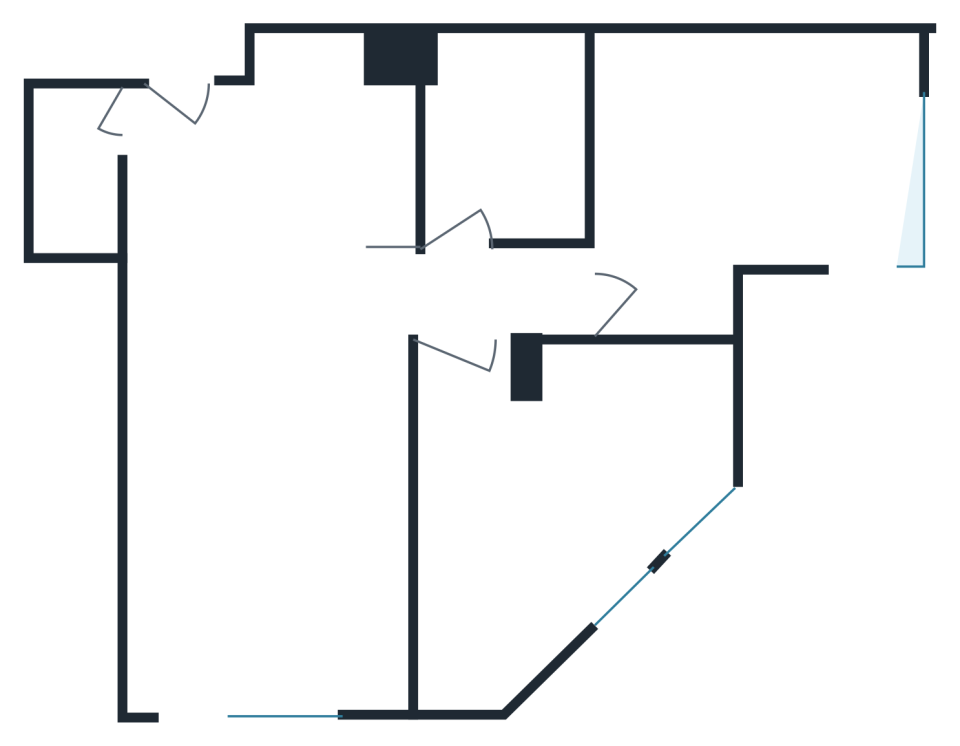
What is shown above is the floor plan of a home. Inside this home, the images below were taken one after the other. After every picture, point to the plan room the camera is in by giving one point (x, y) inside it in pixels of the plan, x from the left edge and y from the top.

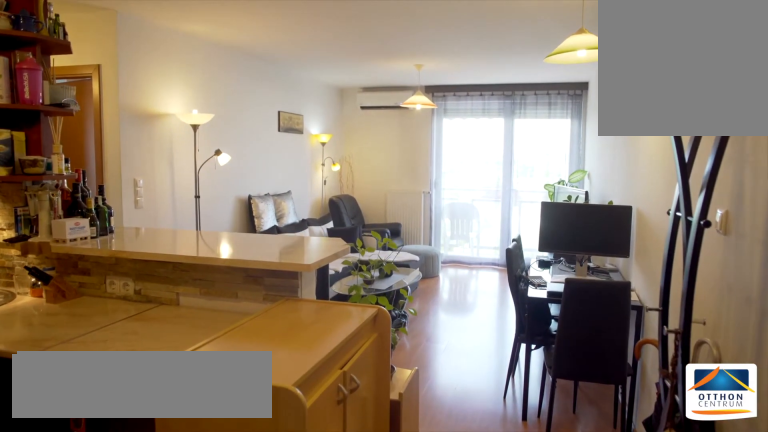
(178, 135)
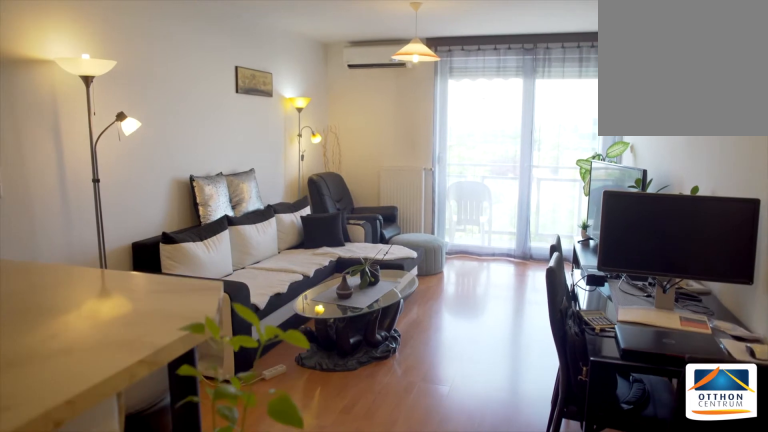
(265, 507)
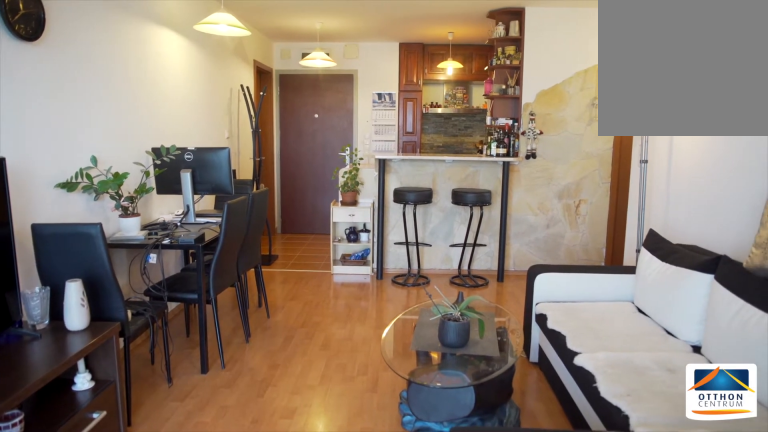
(265, 507)
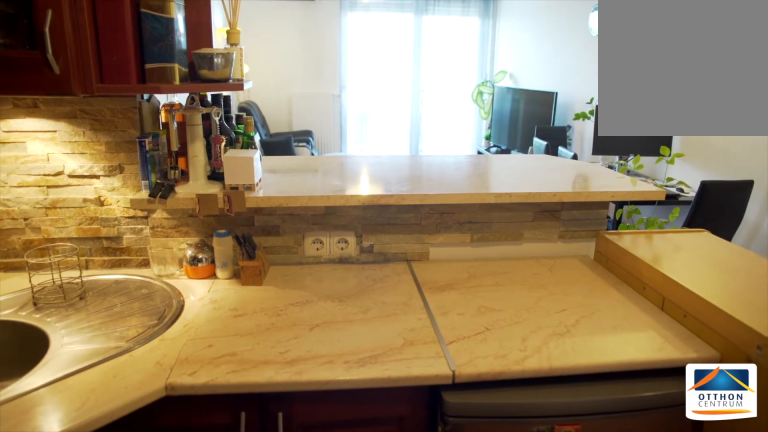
(264, 206)
